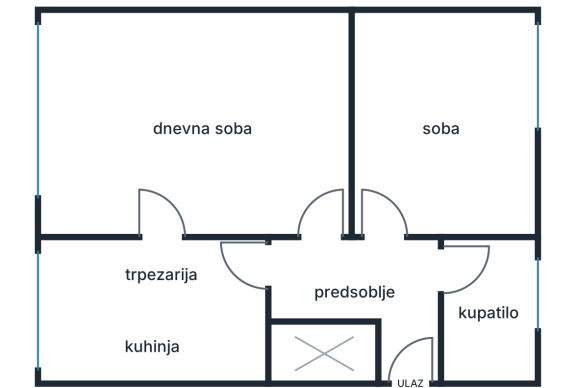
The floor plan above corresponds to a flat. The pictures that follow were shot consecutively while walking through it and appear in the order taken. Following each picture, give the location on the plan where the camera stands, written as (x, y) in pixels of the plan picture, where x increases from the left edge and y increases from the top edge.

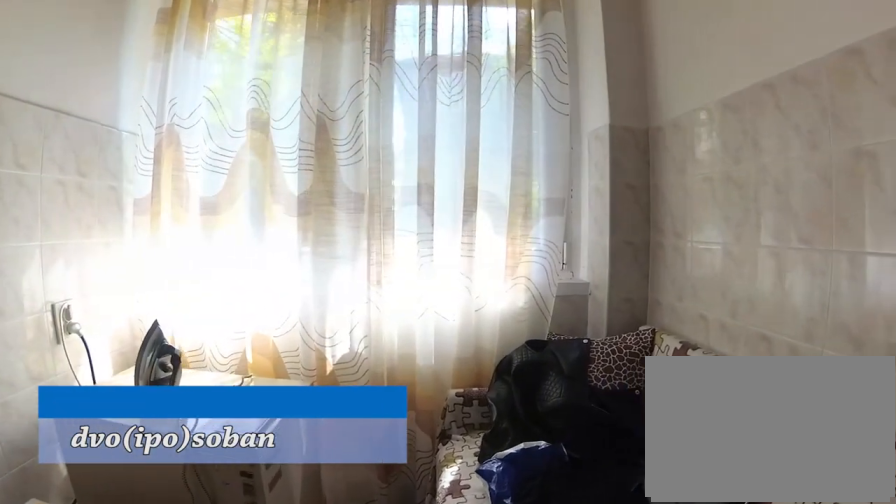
(117, 278)
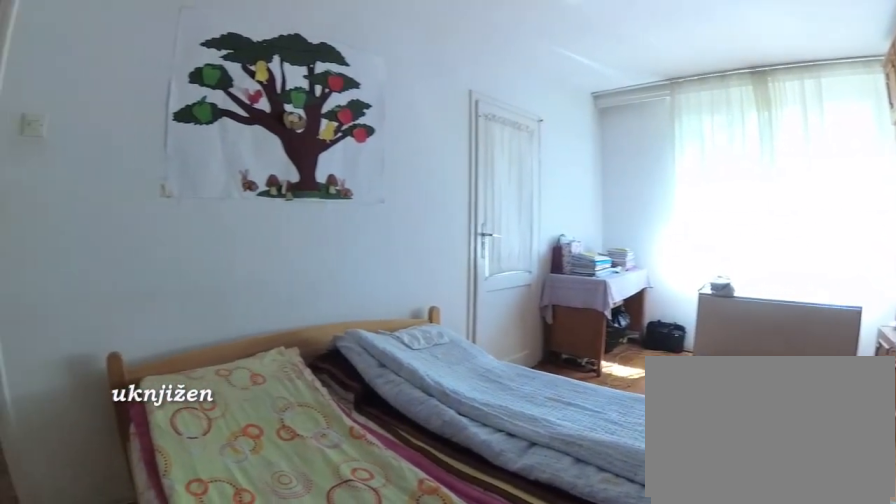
(313, 99)
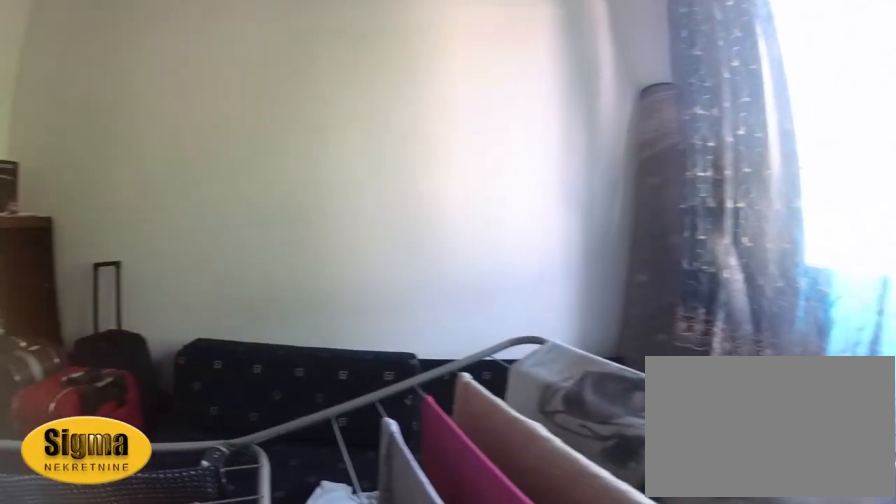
(449, 173)
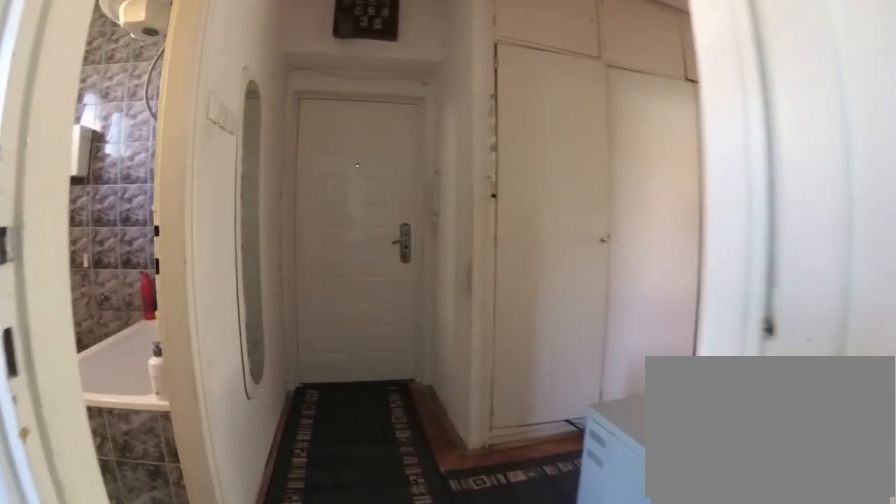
(386, 178)
